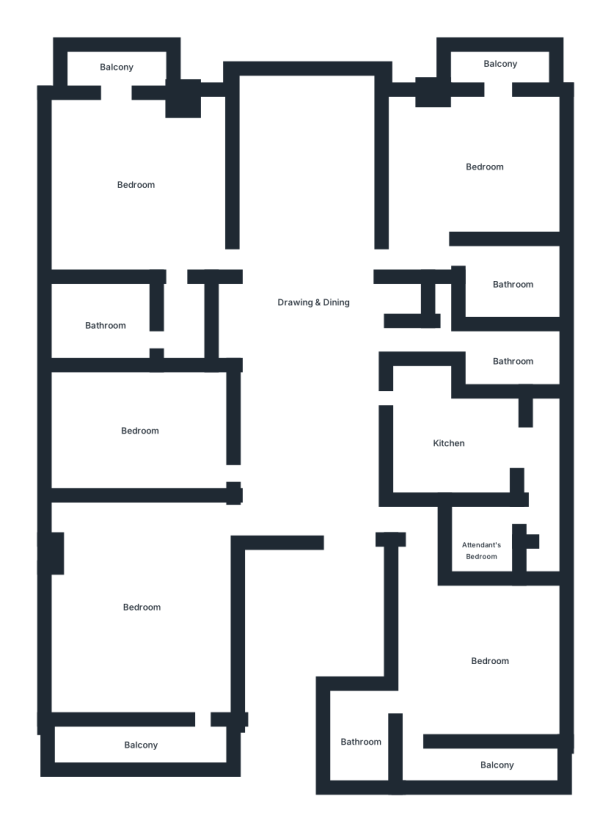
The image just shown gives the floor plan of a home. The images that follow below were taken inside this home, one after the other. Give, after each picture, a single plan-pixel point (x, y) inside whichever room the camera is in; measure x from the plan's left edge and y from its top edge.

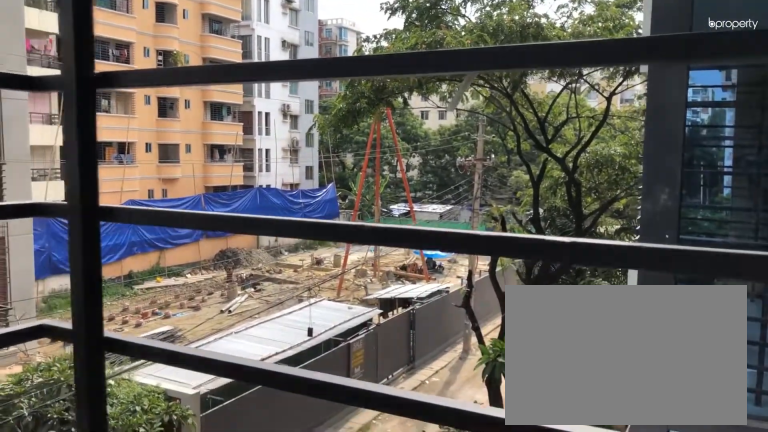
(112, 63)
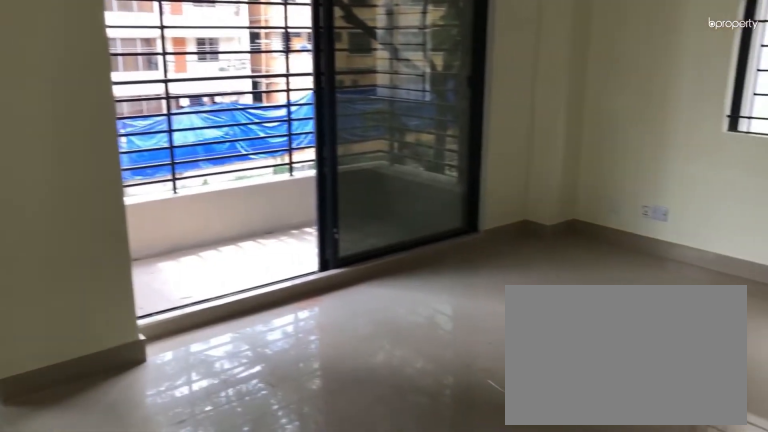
(481, 157)
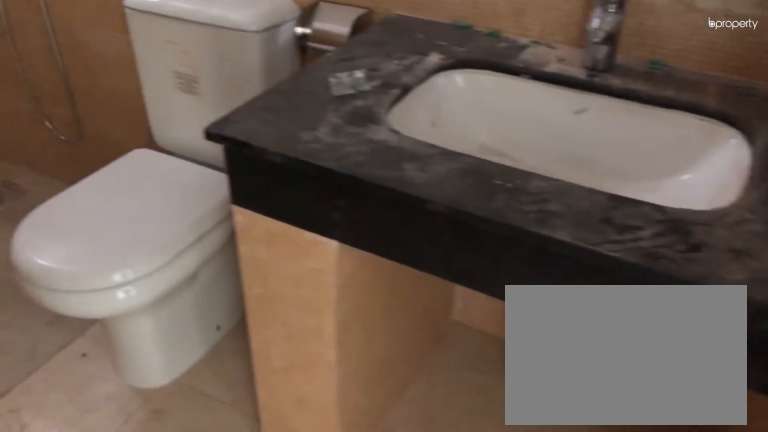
(509, 283)
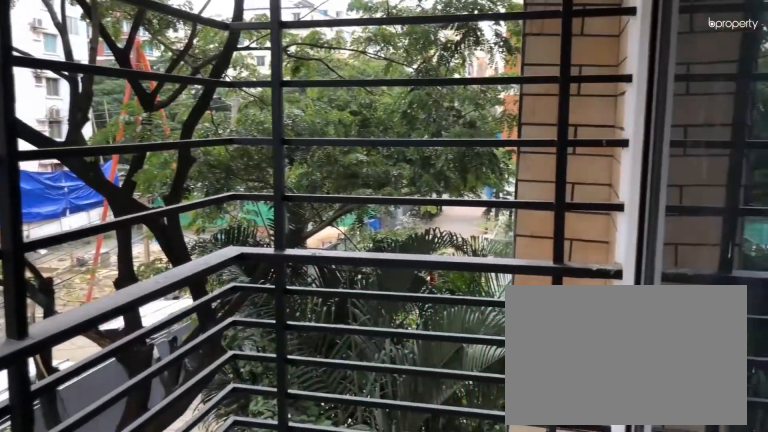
(496, 67)
